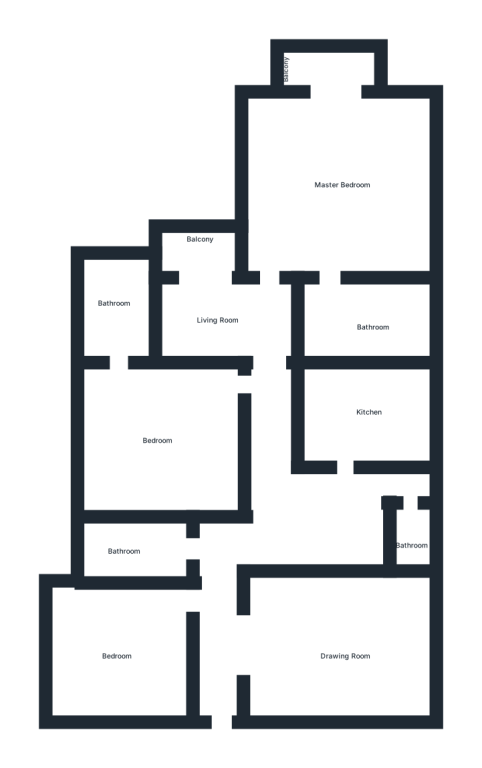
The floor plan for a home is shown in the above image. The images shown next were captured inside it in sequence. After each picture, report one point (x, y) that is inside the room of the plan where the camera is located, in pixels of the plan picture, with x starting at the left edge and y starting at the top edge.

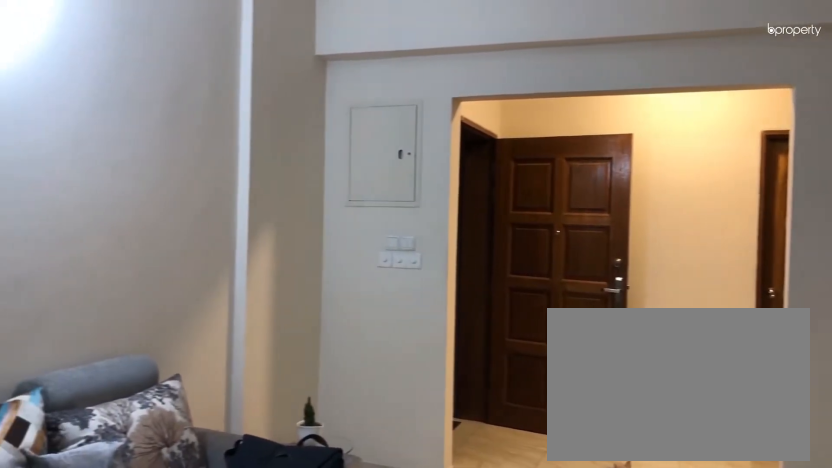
(335, 646)
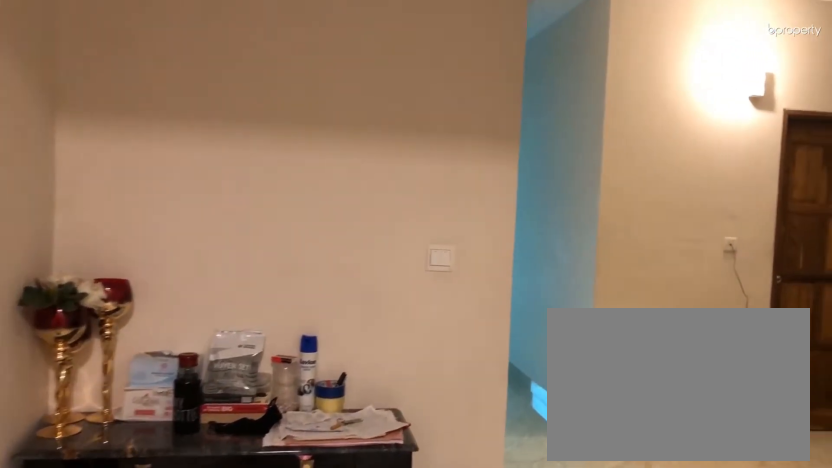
(290, 544)
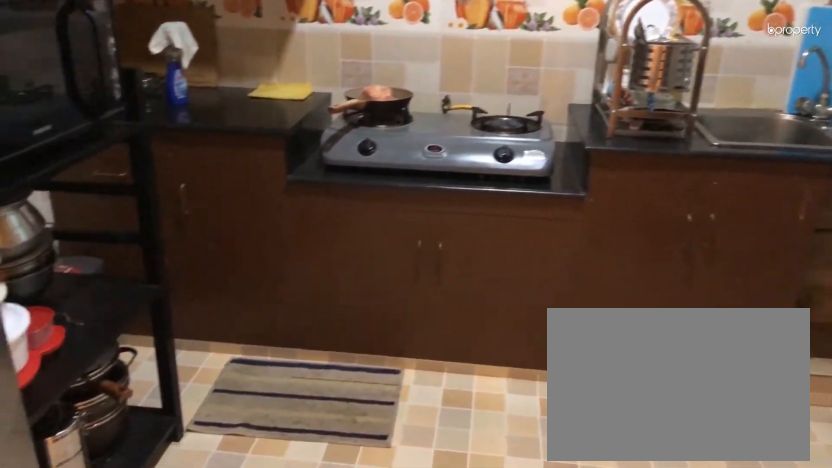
(359, 409)
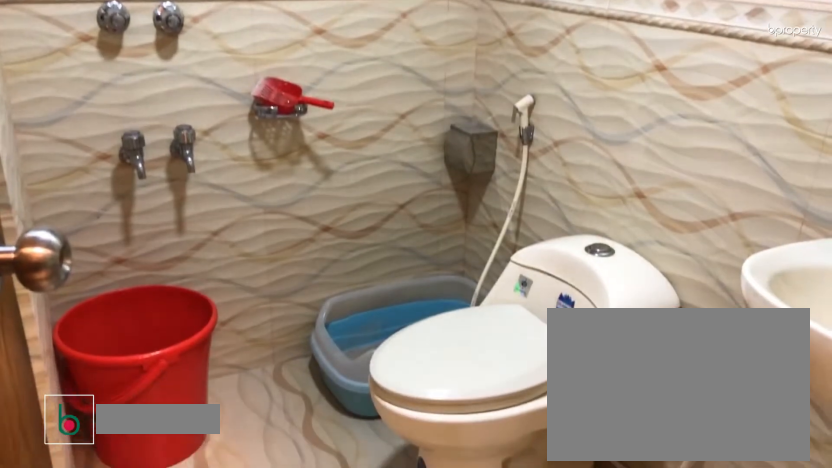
(128, 553)
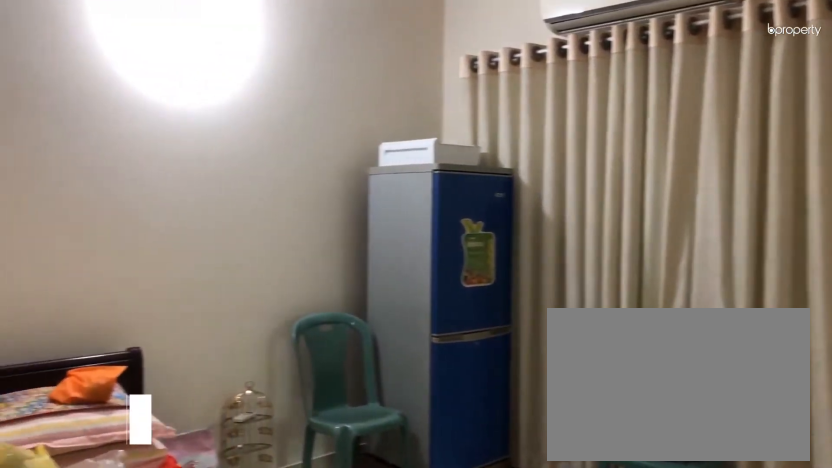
(142, 431)
